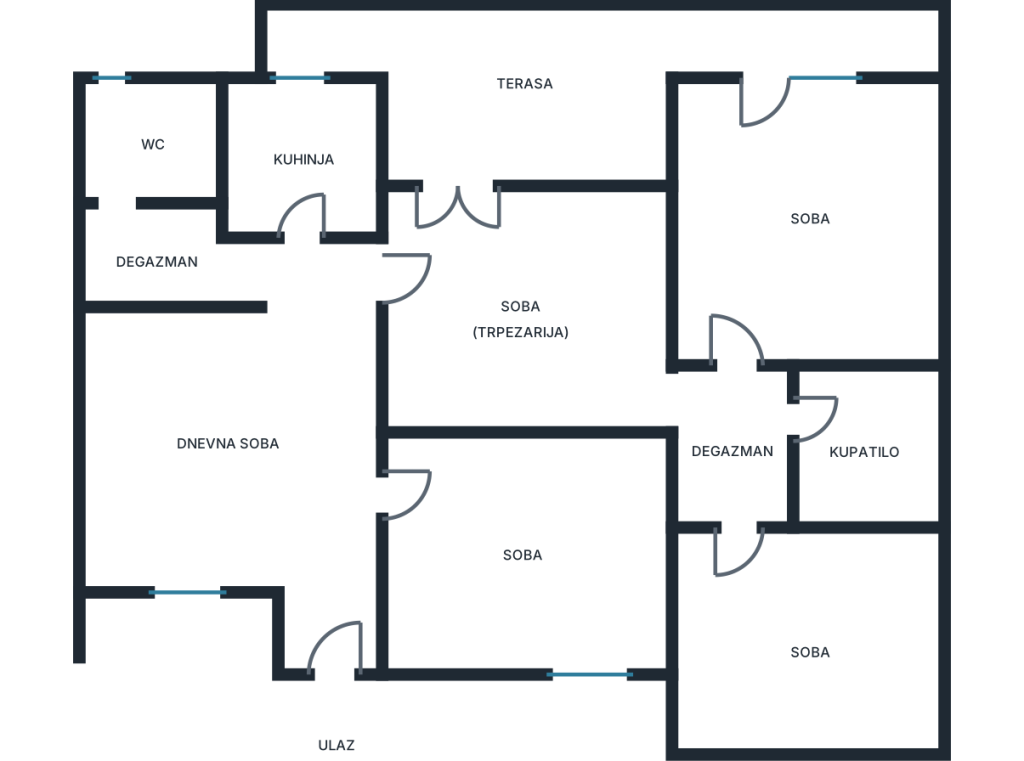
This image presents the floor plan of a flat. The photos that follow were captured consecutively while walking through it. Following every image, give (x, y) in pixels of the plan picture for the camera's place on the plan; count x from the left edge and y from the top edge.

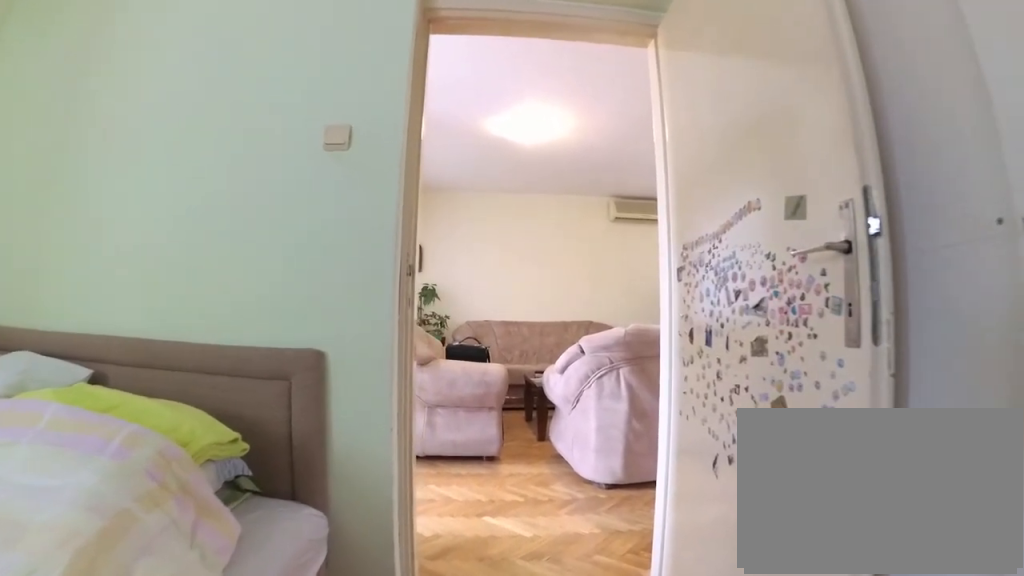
(480, 511)
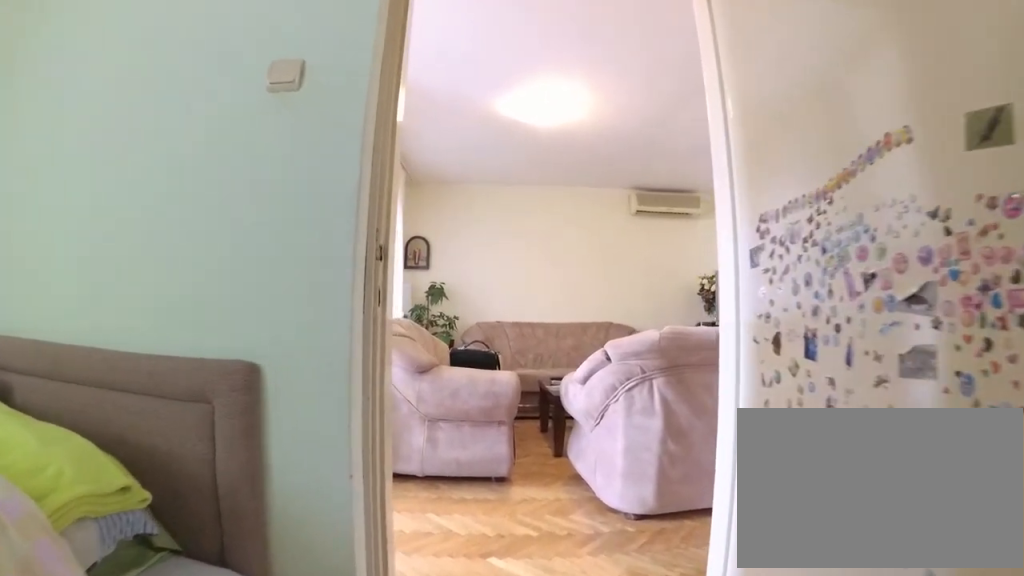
(459, 510)
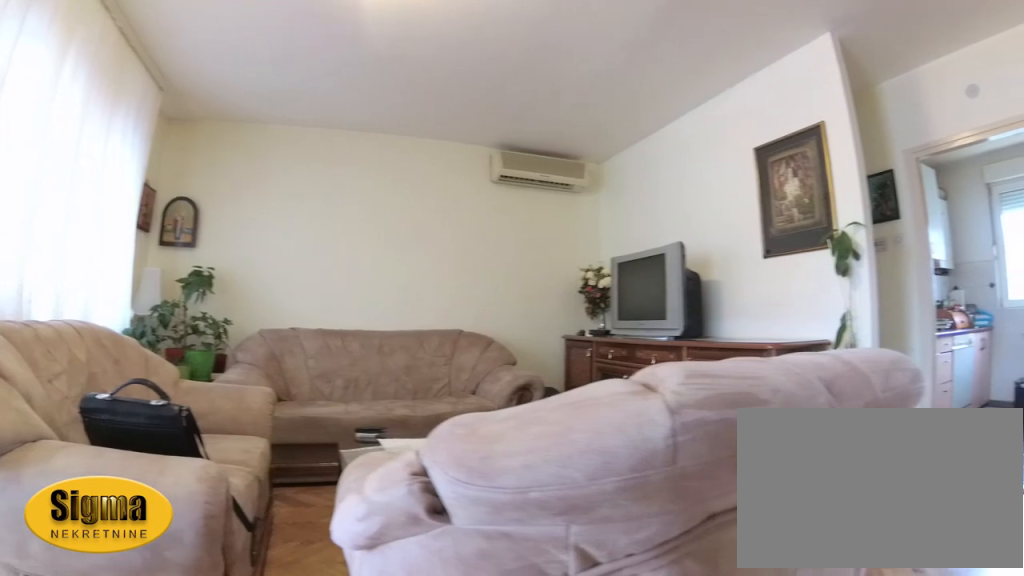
(366, 524)
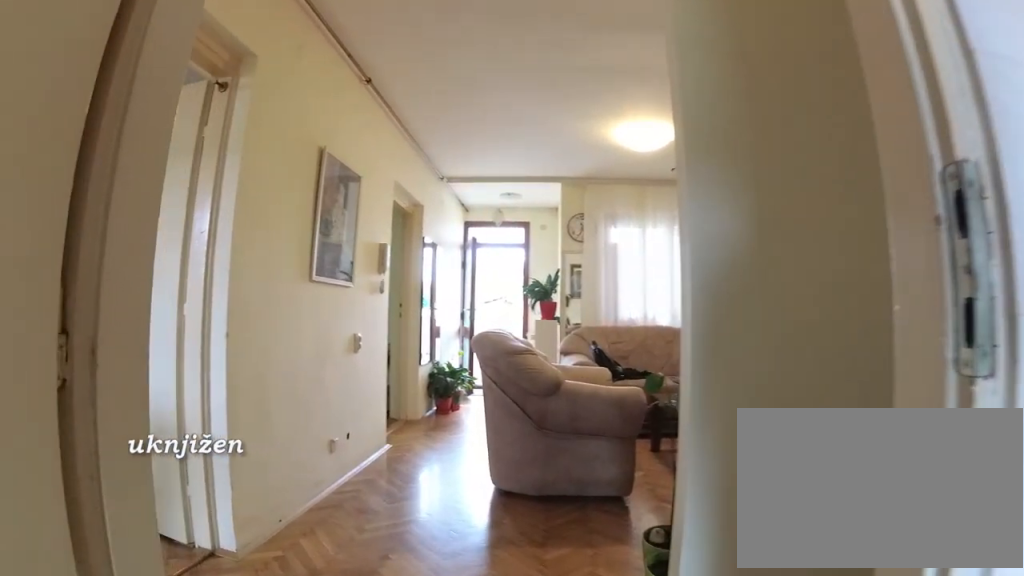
(290, 164)
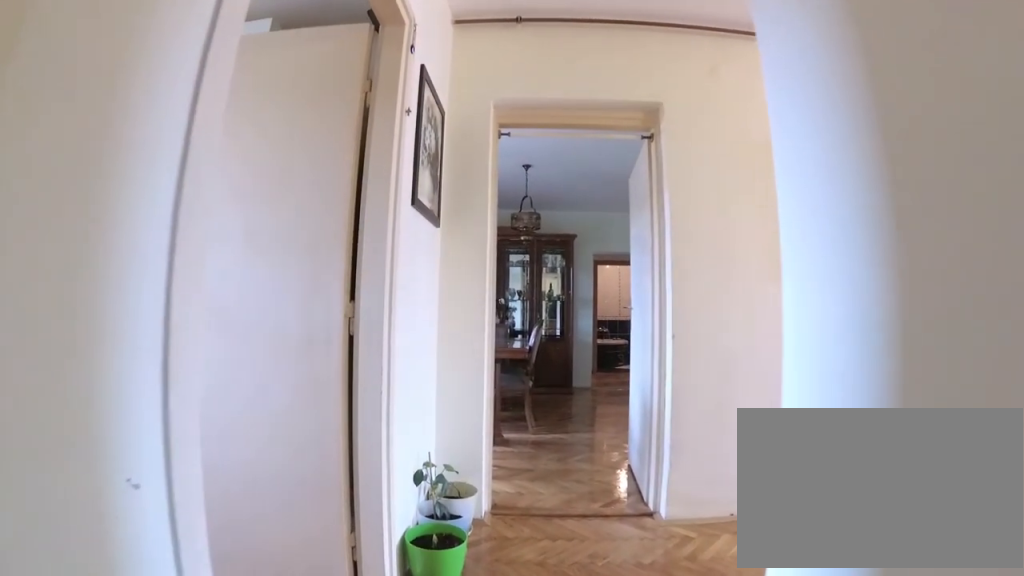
(184, 268)
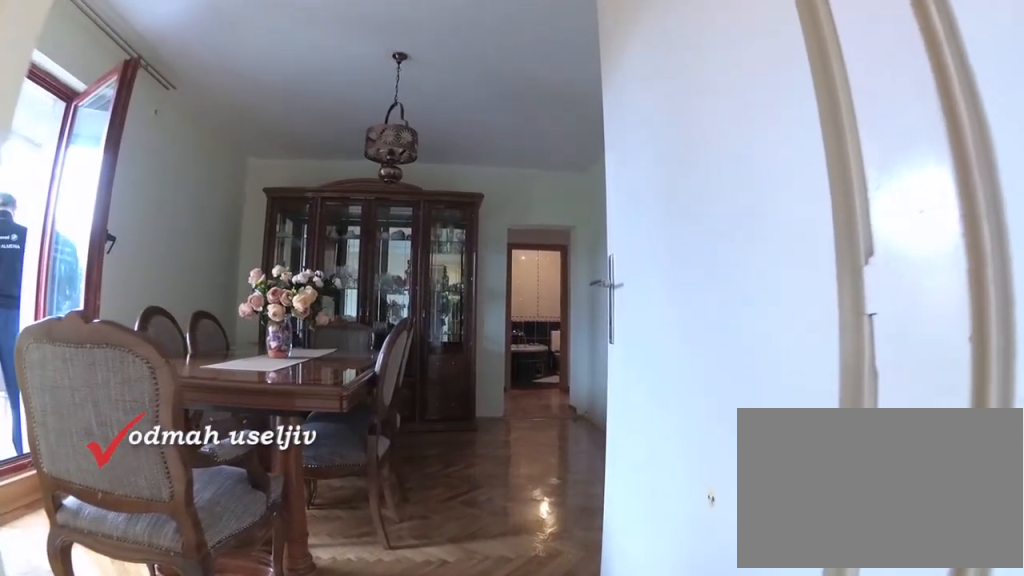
(321, 306)
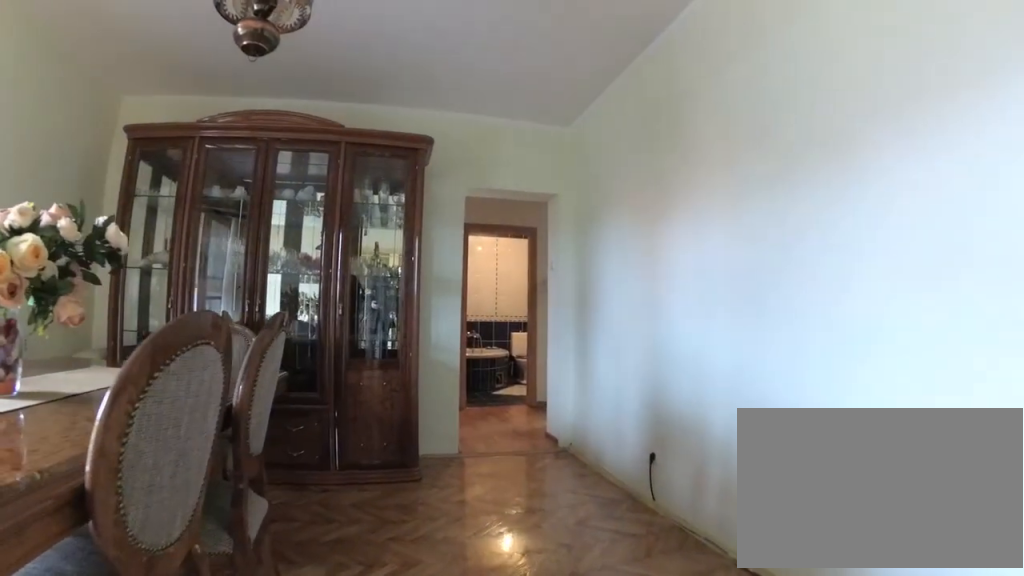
(401, 334)
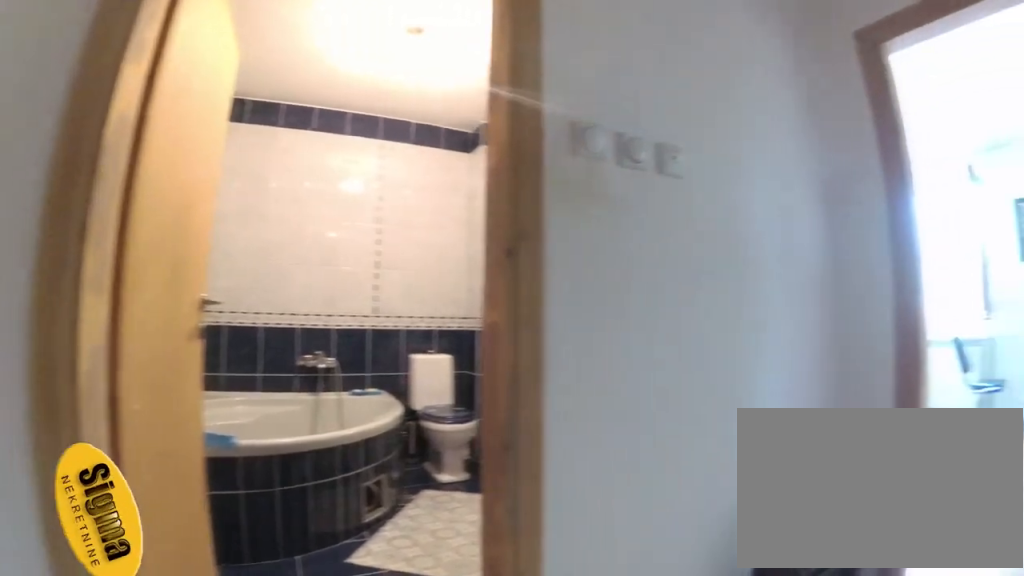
(681, 405)
